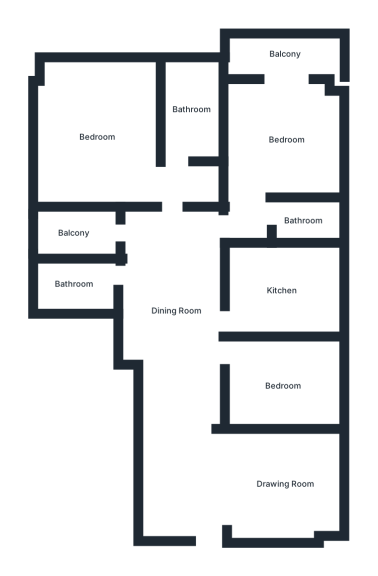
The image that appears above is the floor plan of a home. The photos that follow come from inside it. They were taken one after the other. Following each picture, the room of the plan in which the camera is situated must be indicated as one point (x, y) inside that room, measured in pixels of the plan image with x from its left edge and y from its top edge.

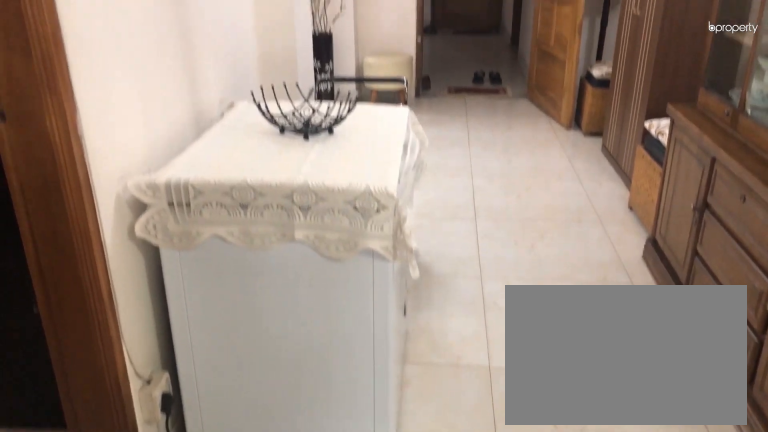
(178, 313)
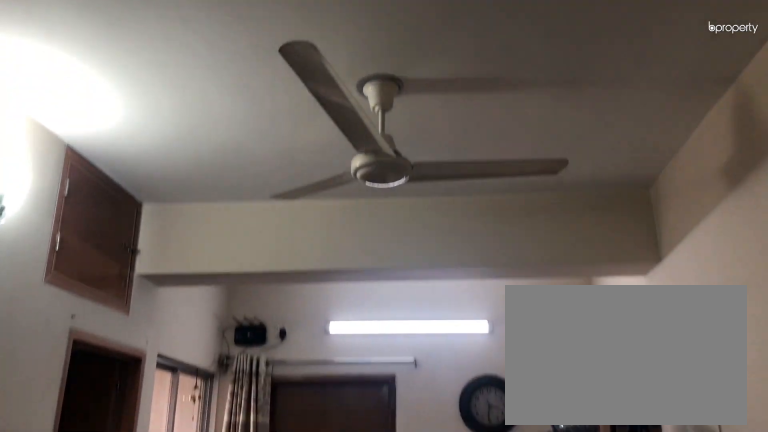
(178, 313)
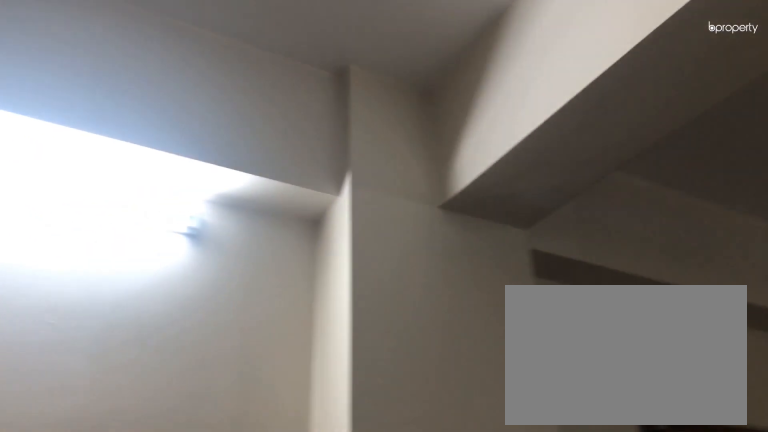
(284, 483)
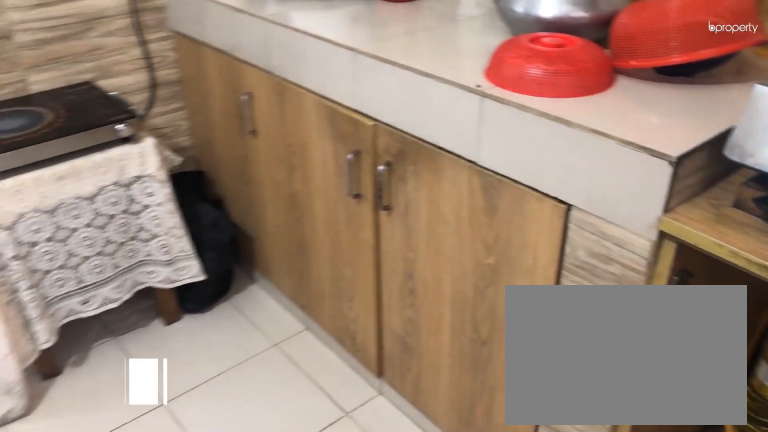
(280, 289)
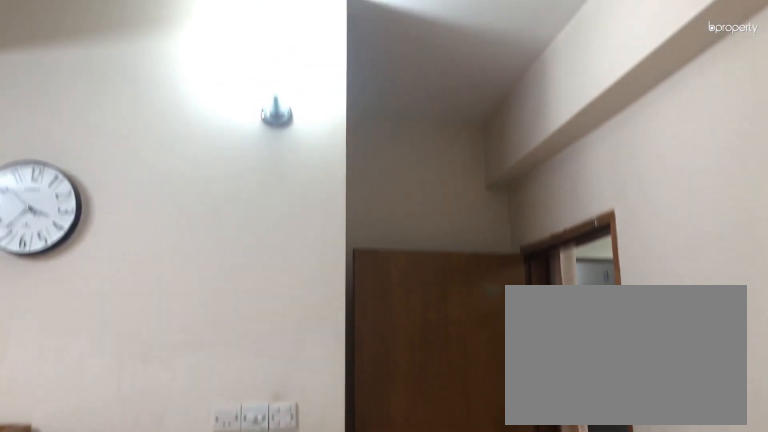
(284, 142)
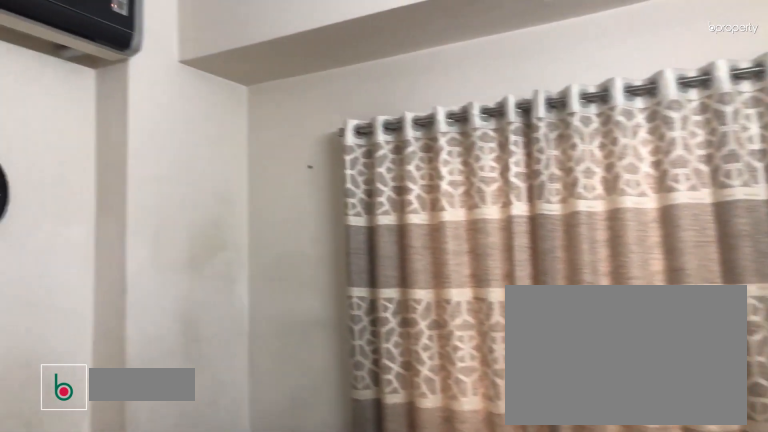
(94, 138)
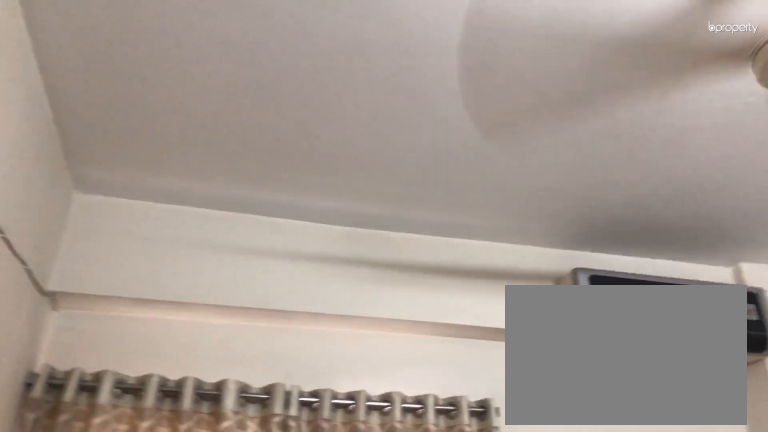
(94, 138)
